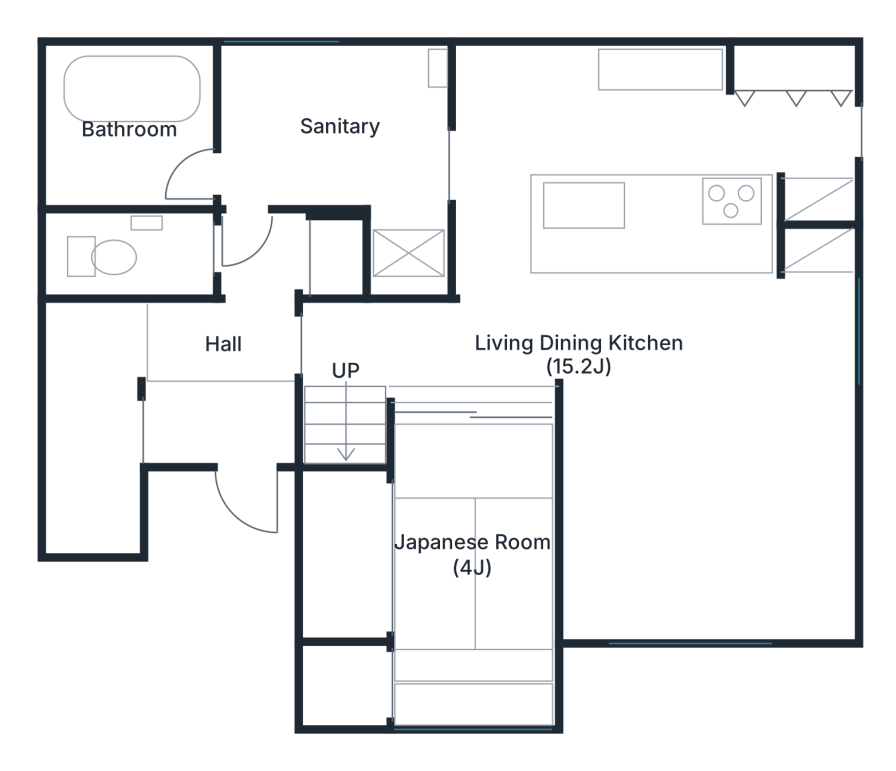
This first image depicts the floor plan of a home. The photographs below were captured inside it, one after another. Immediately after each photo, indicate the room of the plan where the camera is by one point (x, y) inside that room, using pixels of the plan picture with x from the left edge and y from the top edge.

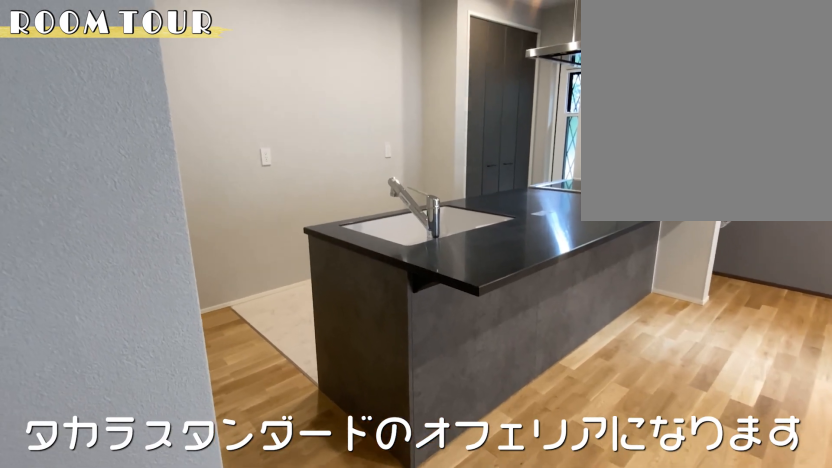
(668, 135)
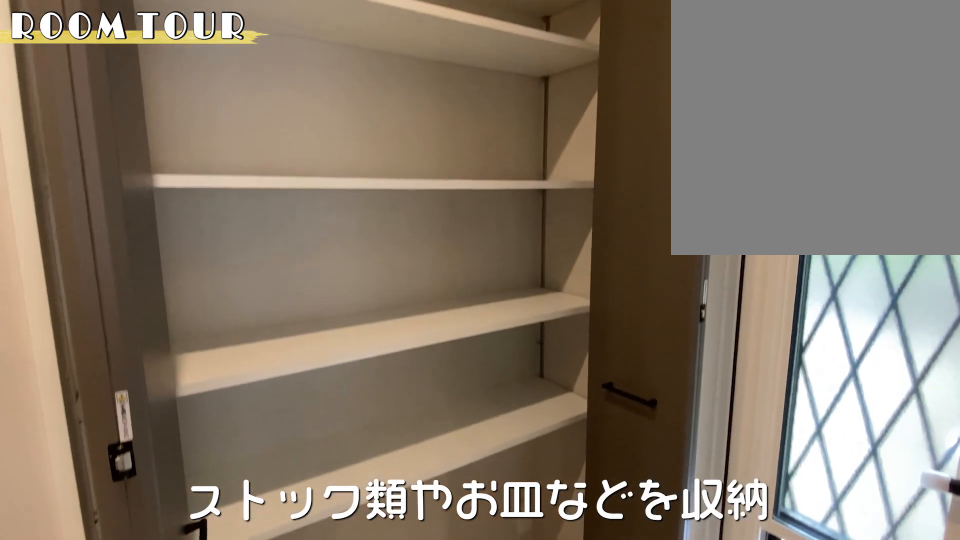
(668, 135)
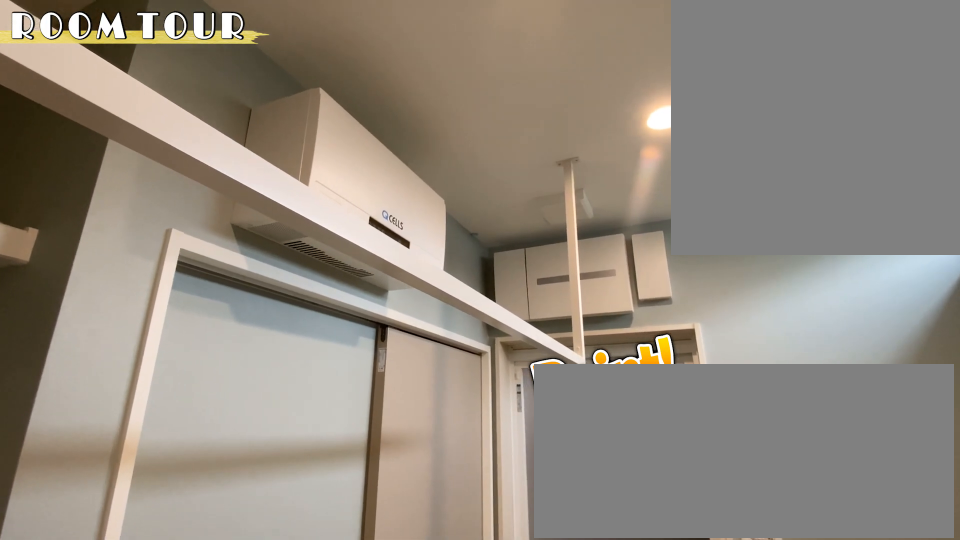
(339, 135)
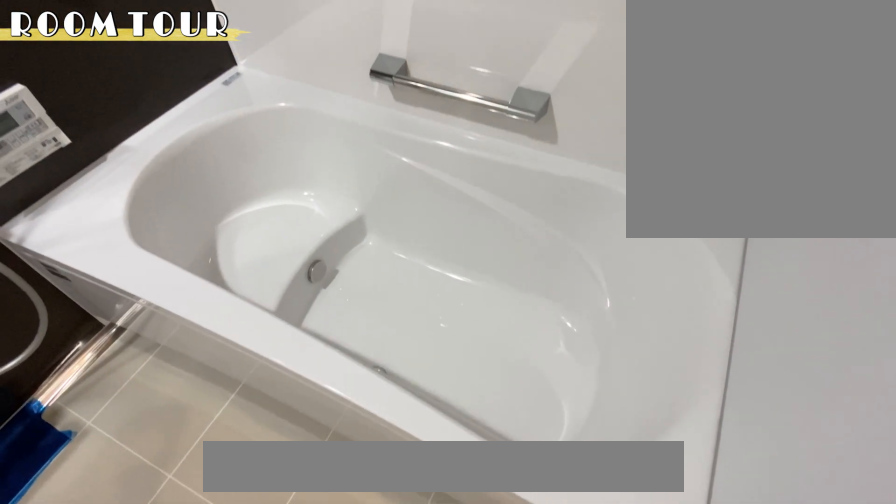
(130, 135)
